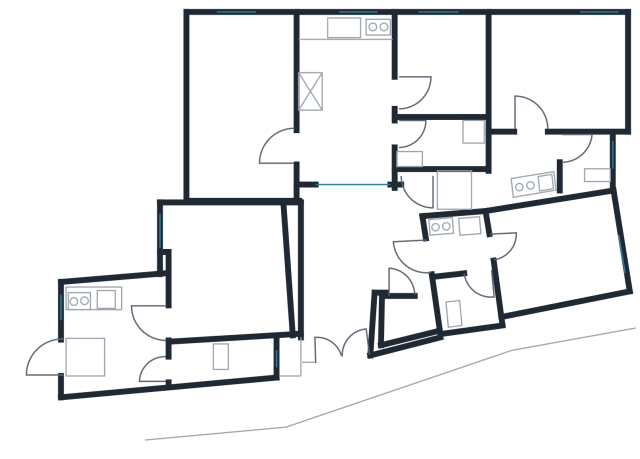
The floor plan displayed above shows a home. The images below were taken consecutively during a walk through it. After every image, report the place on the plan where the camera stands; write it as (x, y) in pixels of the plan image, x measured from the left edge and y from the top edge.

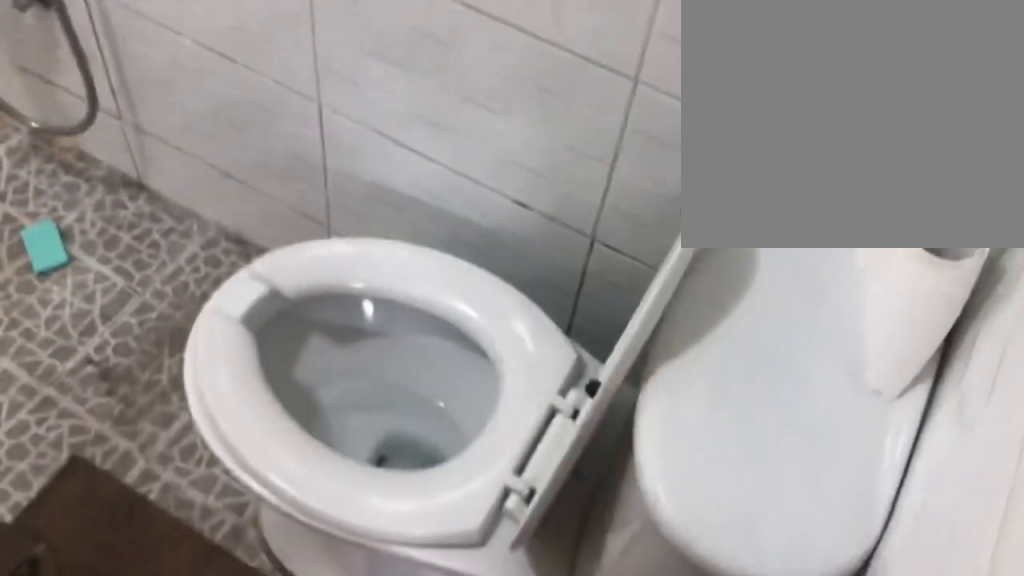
(397, 142)
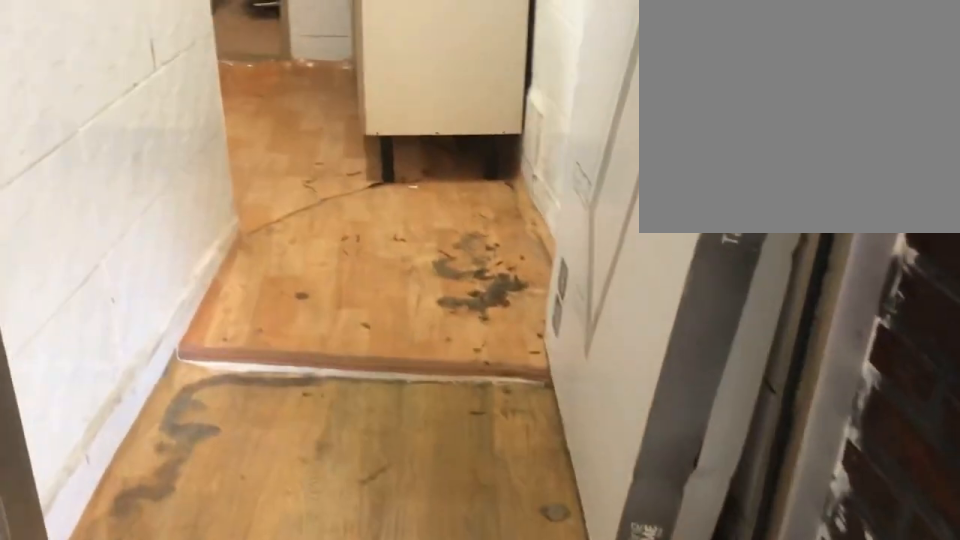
(421, 194)
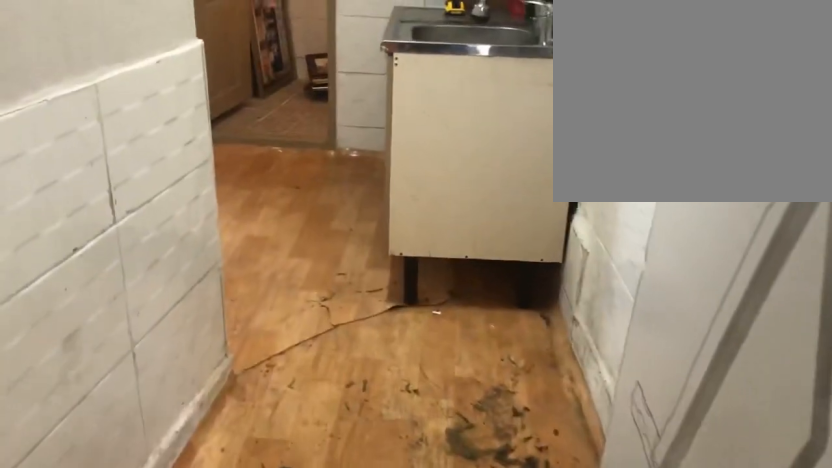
(446, 193)
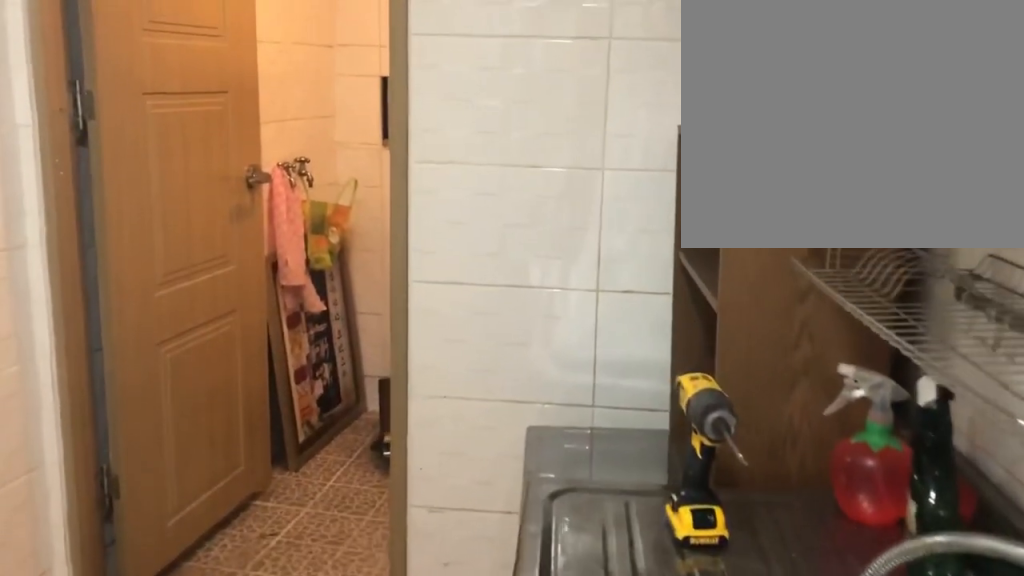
(516, 171)
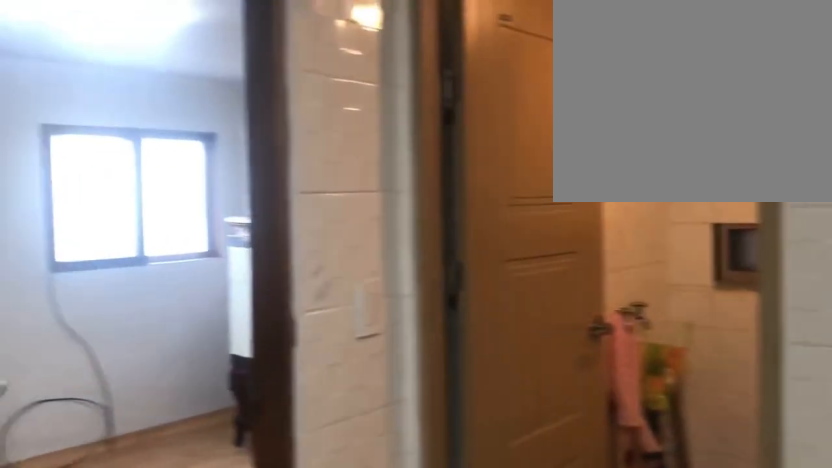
(521, 167)
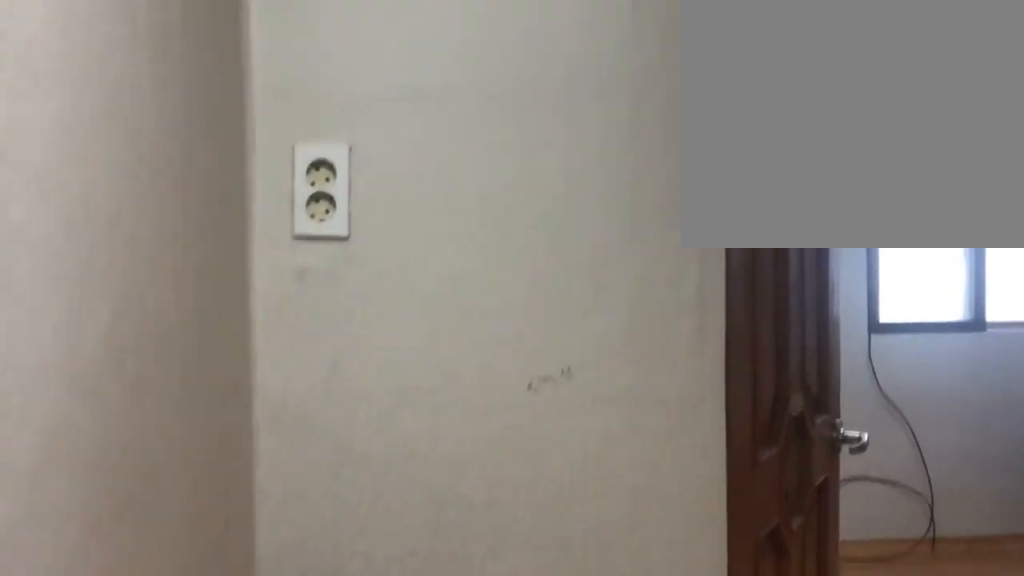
(517, 174)
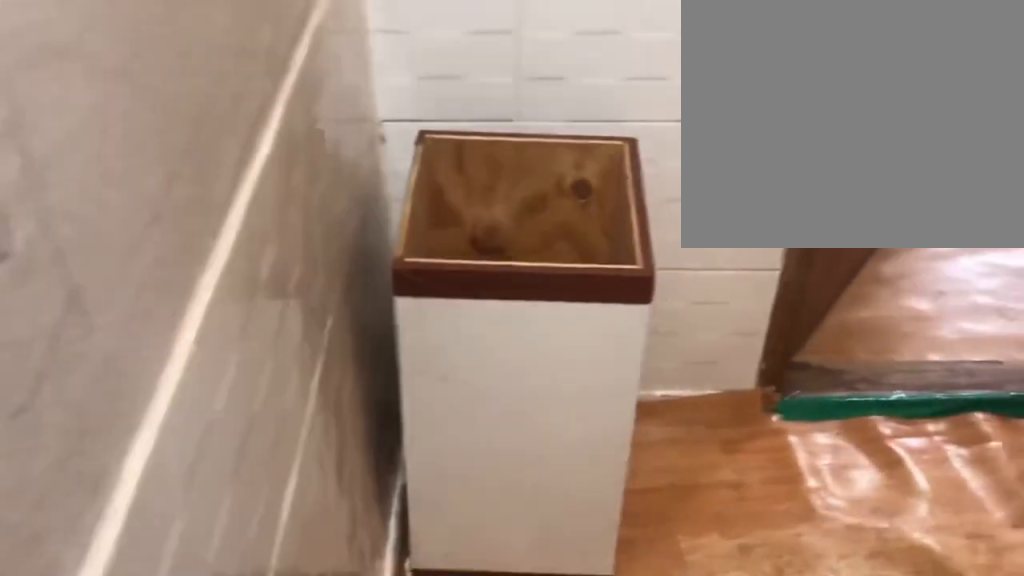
(523, 176)
